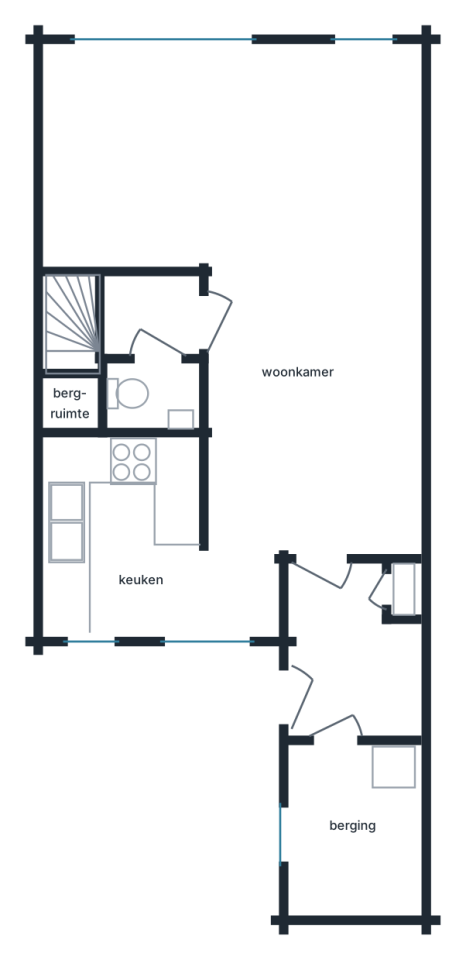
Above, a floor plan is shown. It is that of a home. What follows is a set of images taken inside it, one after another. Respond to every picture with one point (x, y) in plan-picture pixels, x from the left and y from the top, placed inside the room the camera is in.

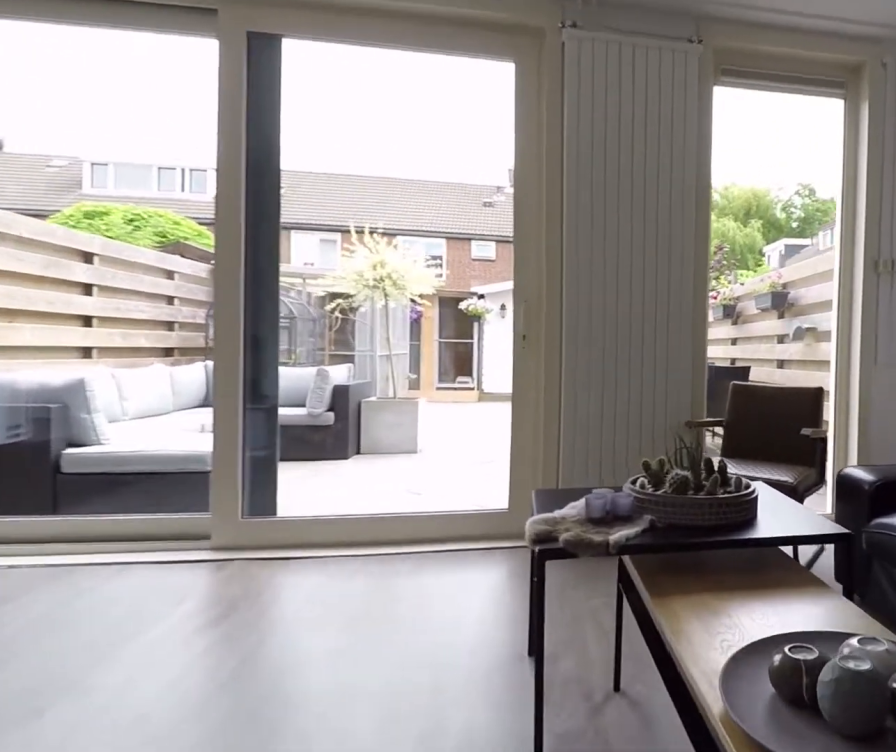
(71, 232)
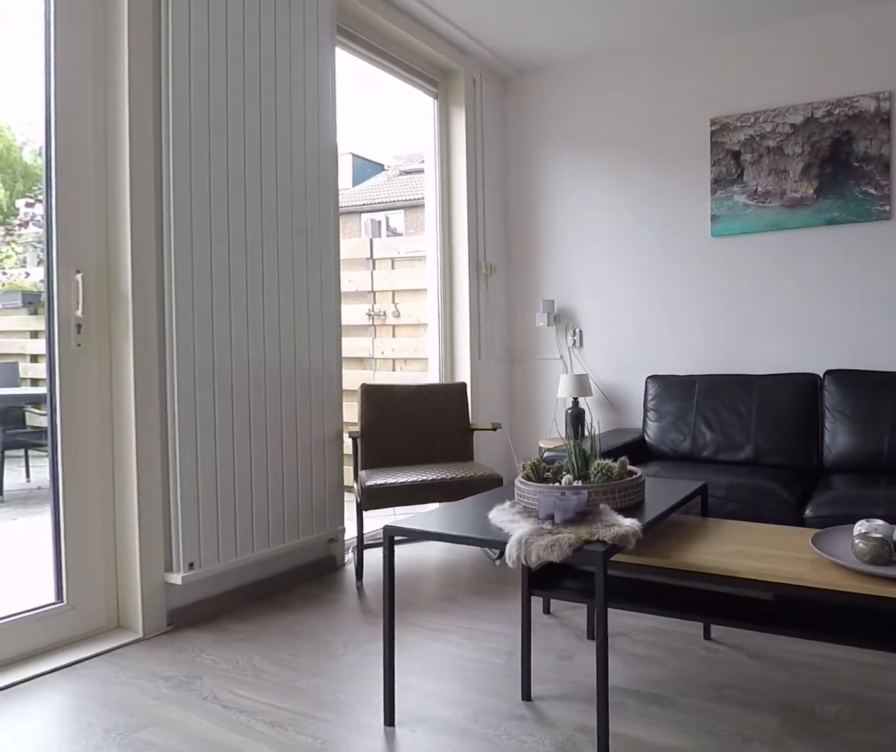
(71, 232)
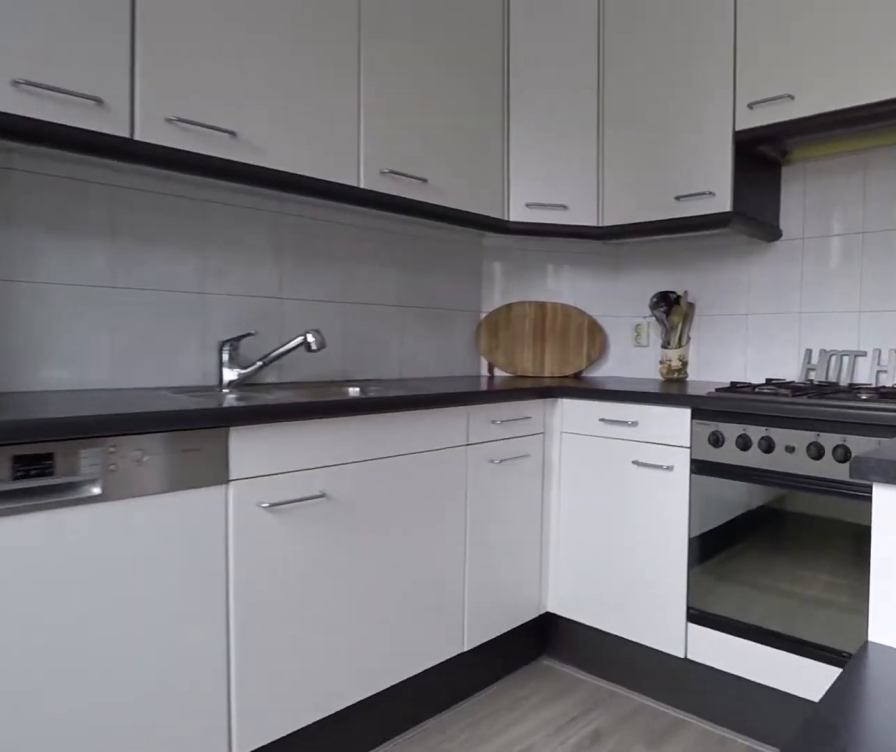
(142, 546)
